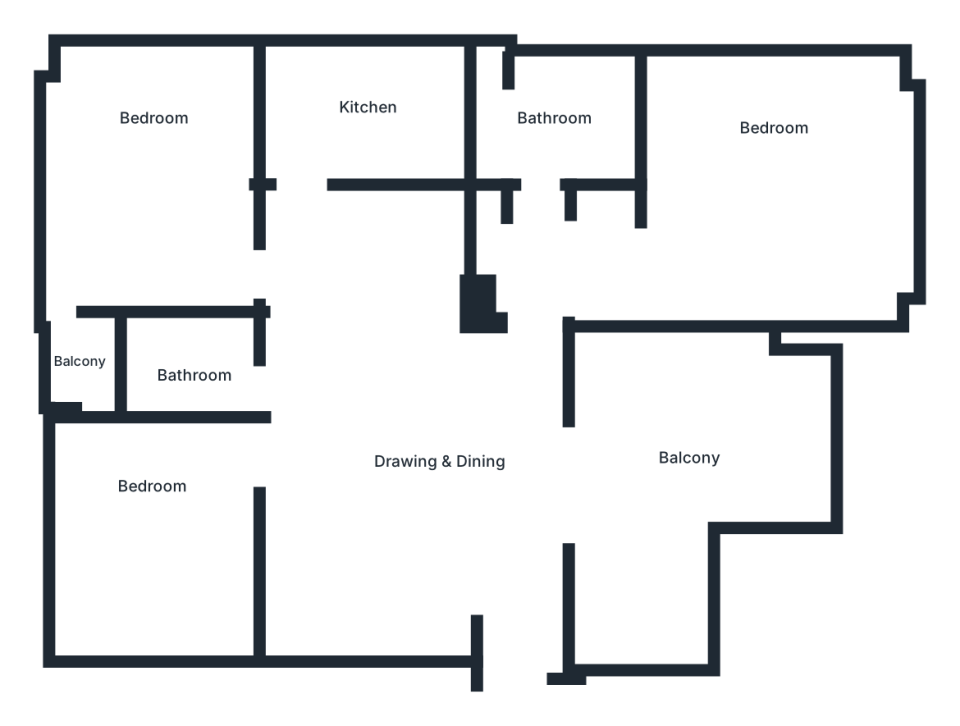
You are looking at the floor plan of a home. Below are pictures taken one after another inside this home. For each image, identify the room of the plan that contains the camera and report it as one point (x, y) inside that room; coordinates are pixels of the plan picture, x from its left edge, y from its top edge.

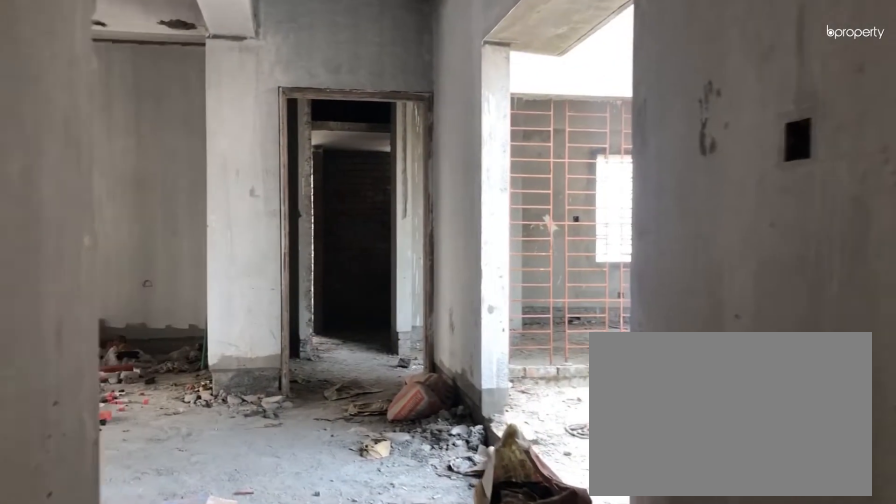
(521, 632)
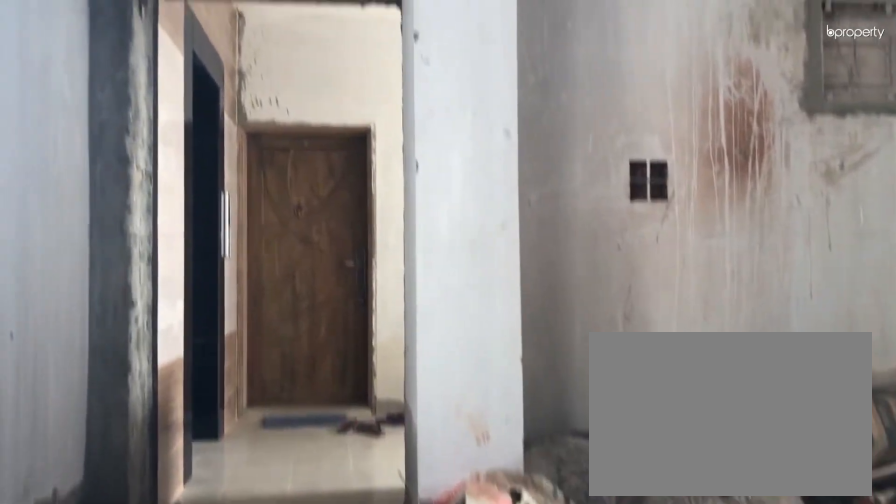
(432, 466)
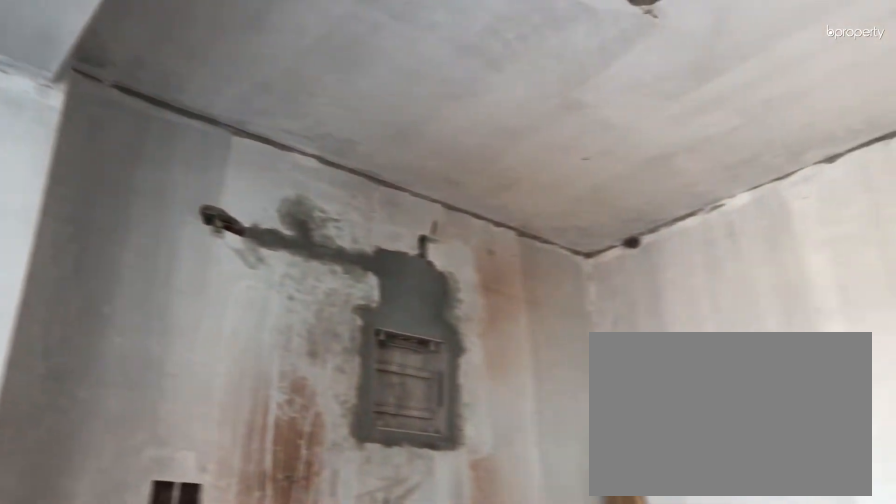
(432, 466)
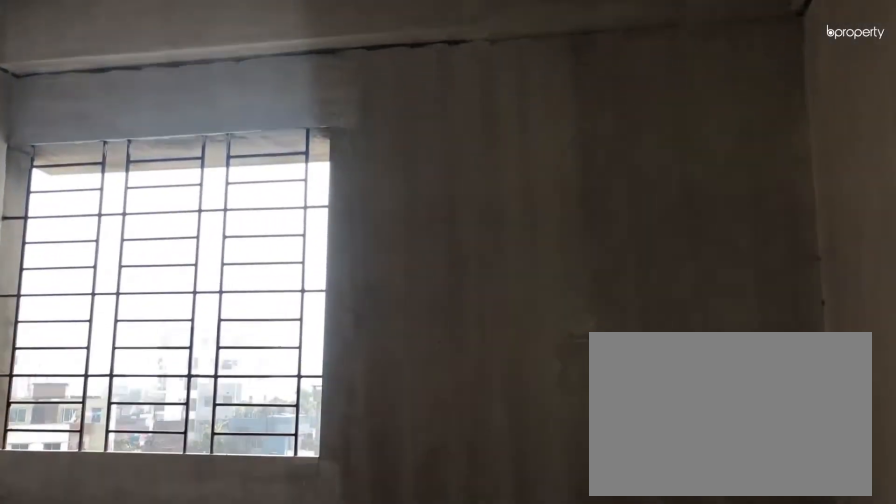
(152, 544)
